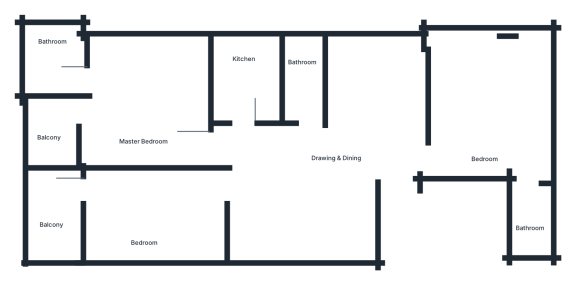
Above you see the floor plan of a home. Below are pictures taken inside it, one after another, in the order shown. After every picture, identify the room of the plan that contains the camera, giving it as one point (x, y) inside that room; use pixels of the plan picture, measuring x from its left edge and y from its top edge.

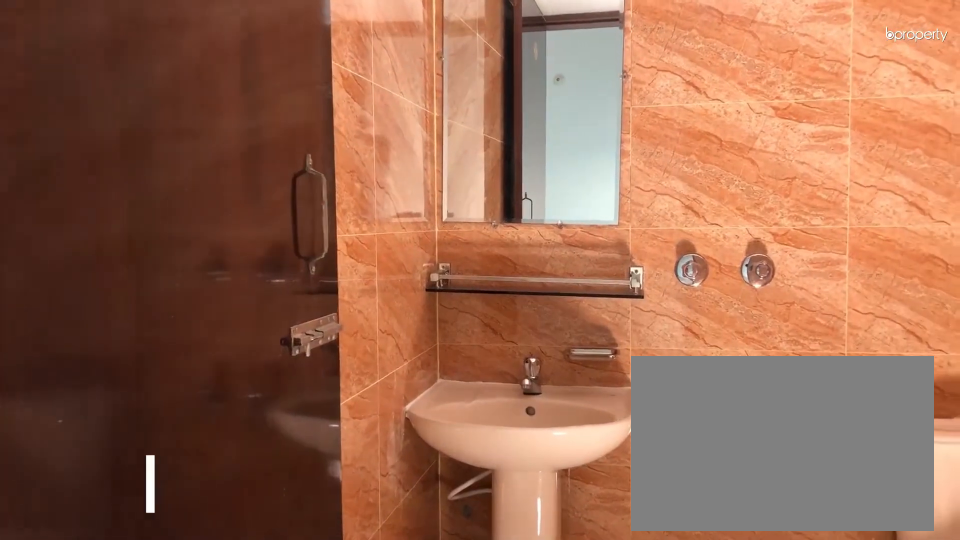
(82, 81)
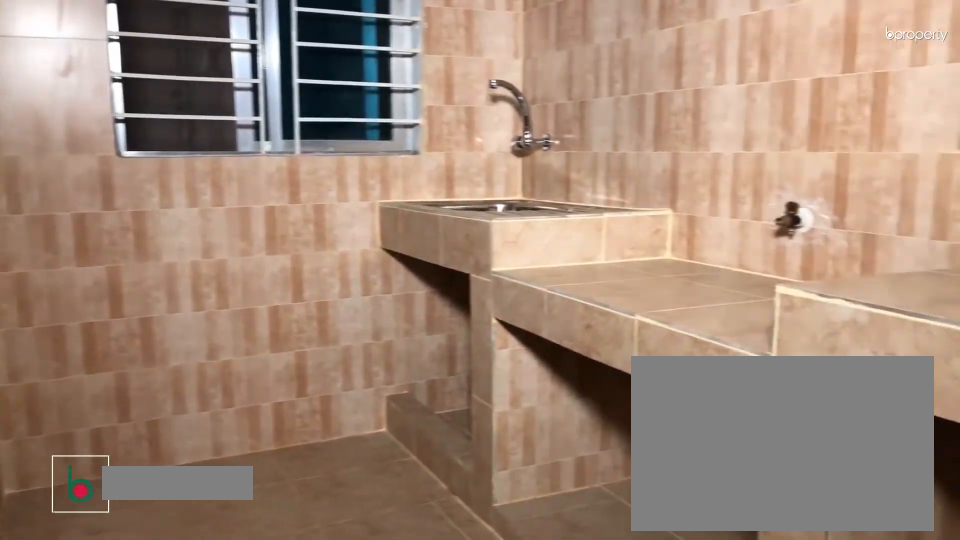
(246, 79)
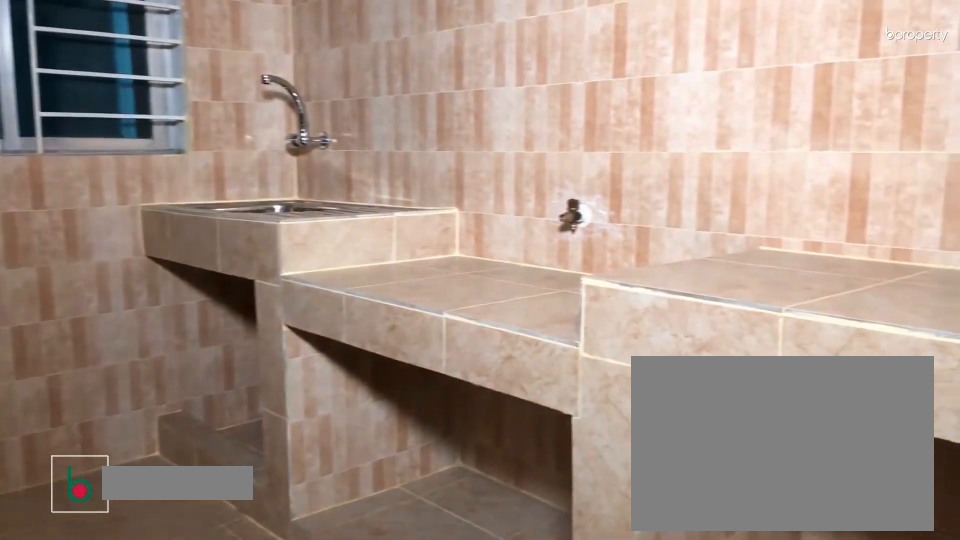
(246, 79)
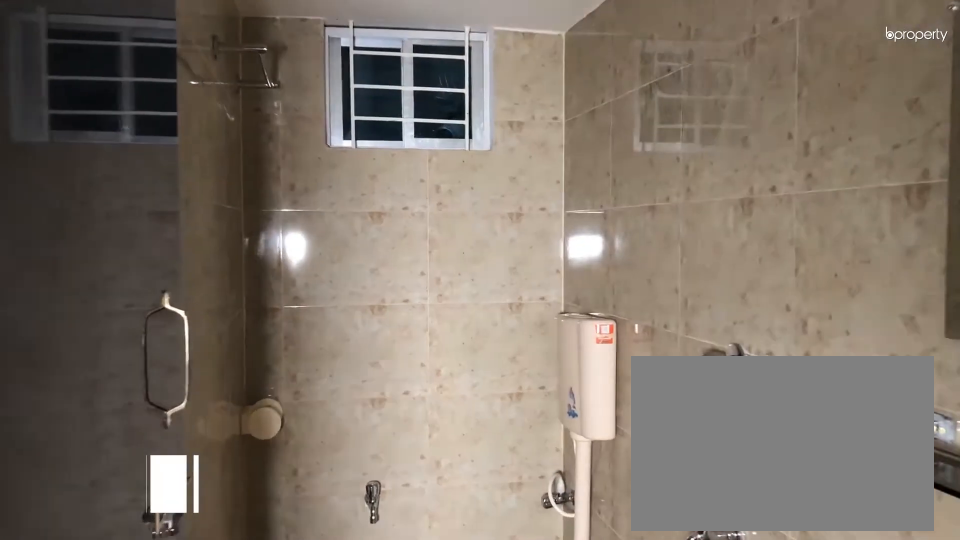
(304, 81)
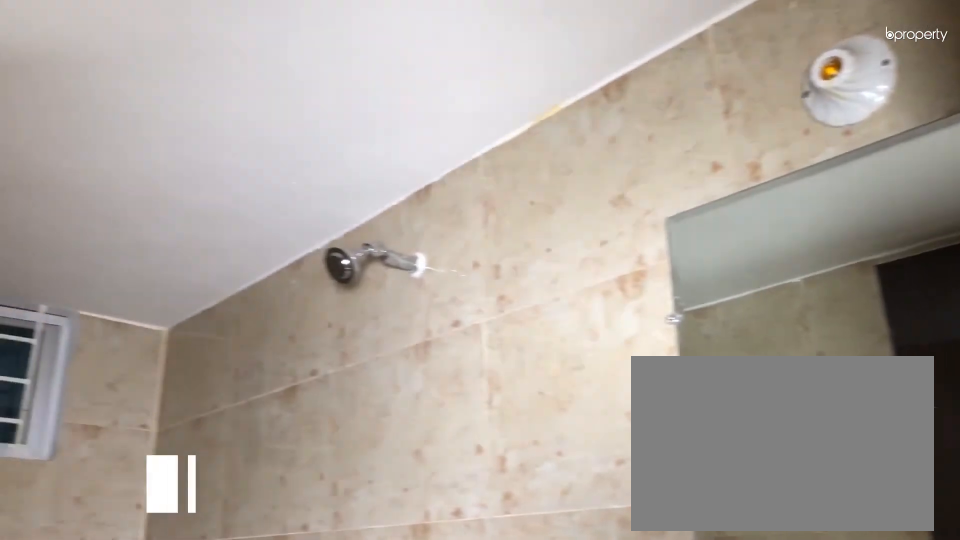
(304, 81)
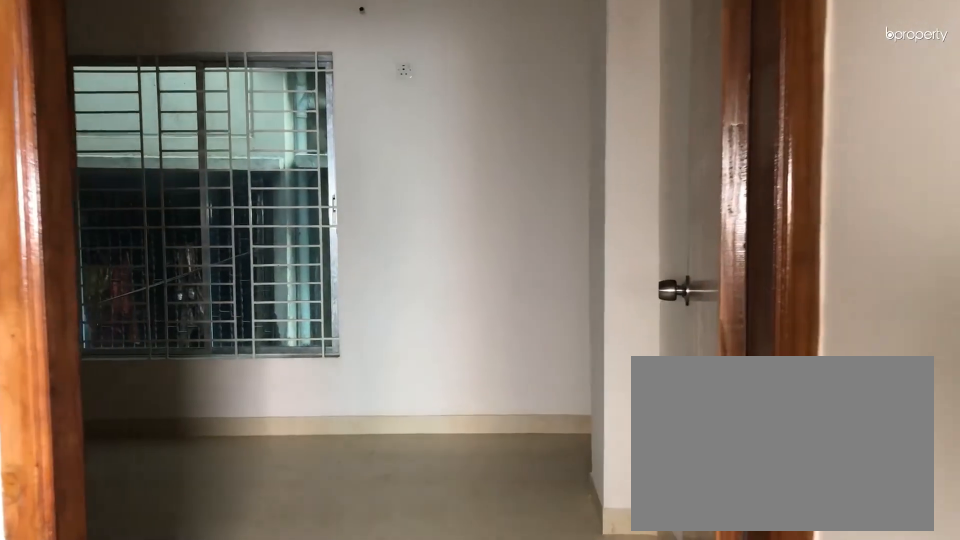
(440, 157)
